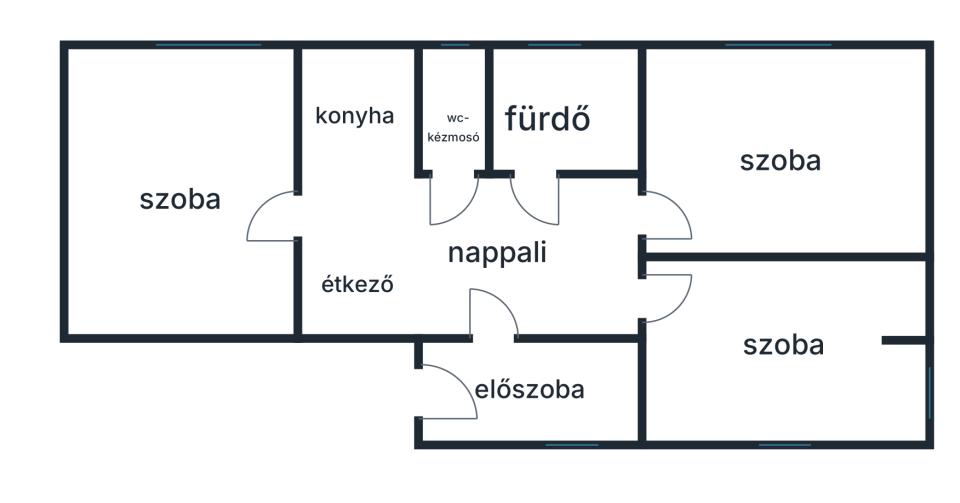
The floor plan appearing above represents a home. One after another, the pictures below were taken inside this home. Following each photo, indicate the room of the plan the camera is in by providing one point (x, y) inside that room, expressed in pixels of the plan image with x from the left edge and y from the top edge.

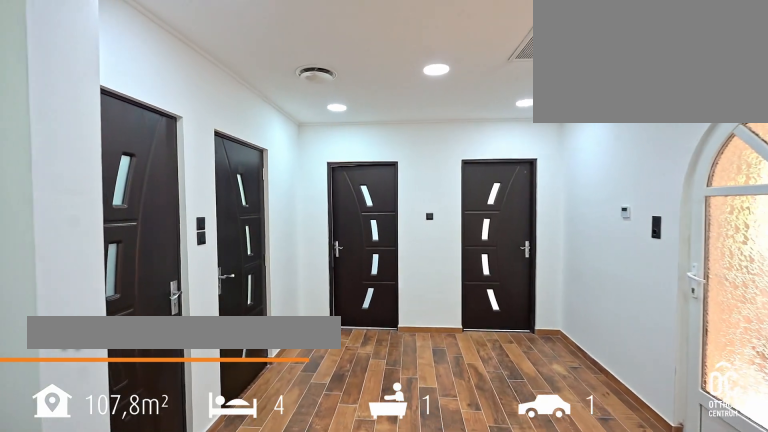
(454, 250)
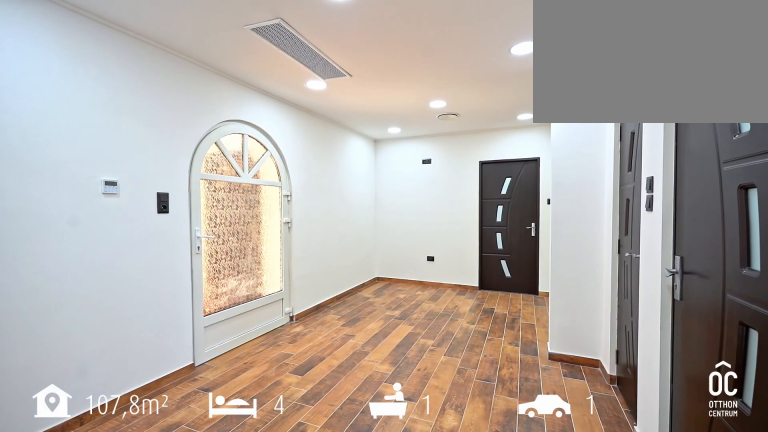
(454, 251)
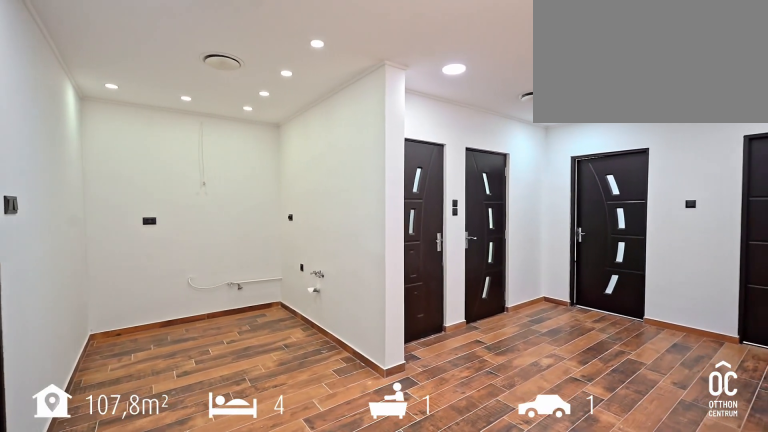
(358, 125)
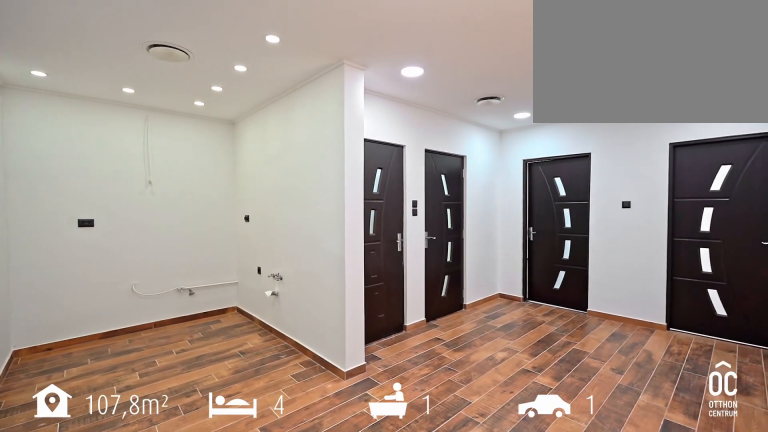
(453, 251)
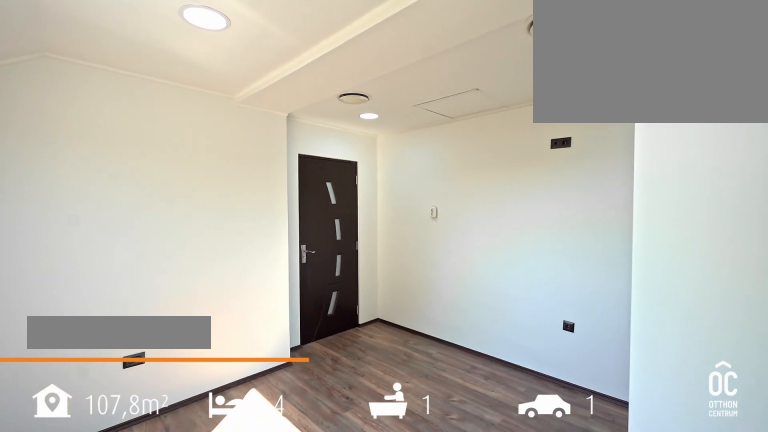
(782, 348)
